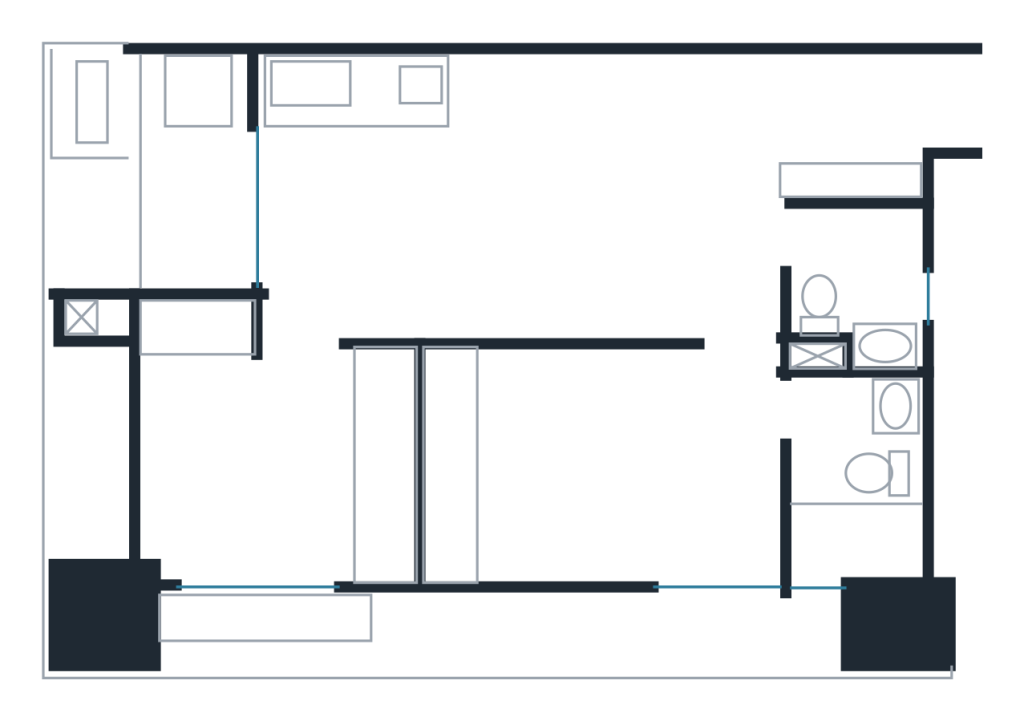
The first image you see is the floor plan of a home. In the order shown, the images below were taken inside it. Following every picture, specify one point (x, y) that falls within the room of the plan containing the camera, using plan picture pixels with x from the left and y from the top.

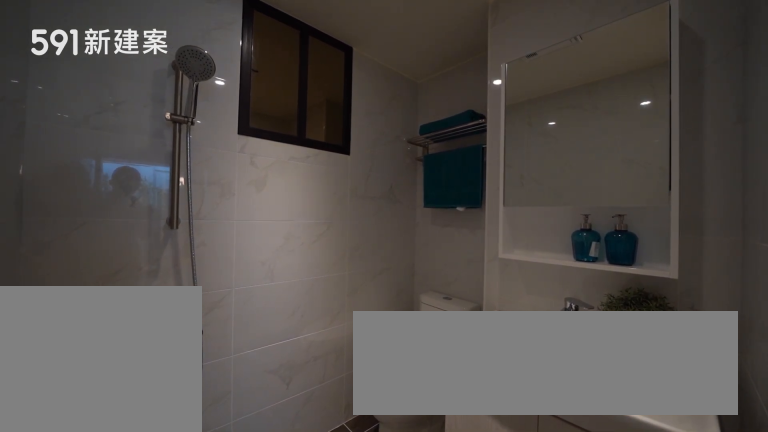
(859, 282)
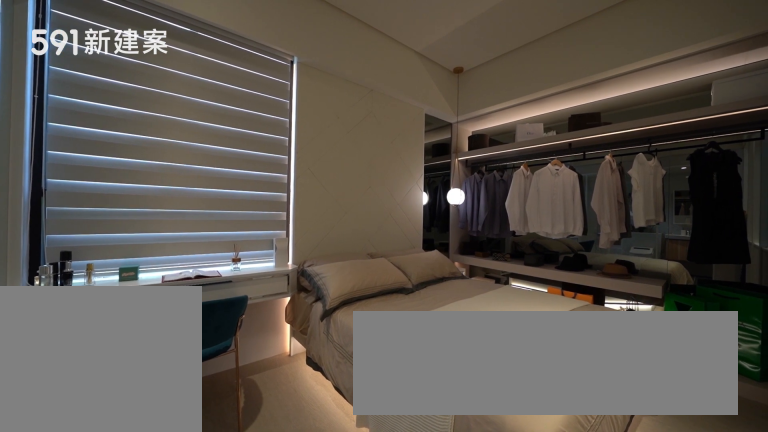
(599, 465)
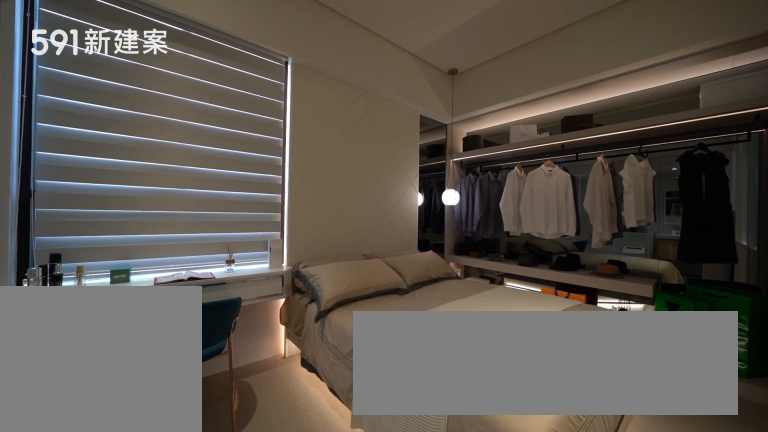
(599, 465)
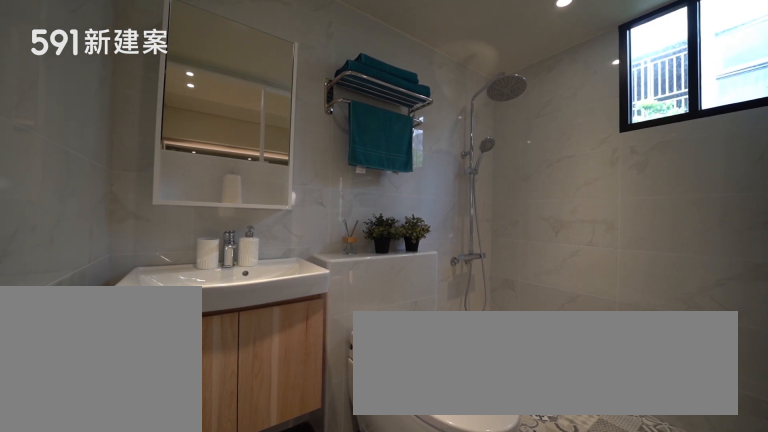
(857, 487)
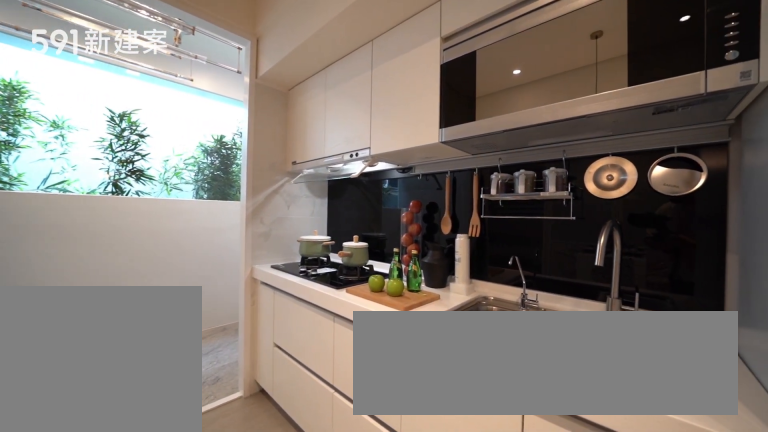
(387, 127)
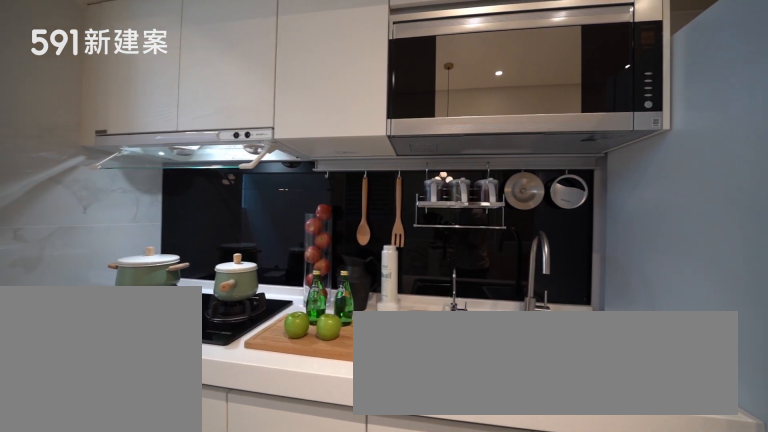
(387, 127)
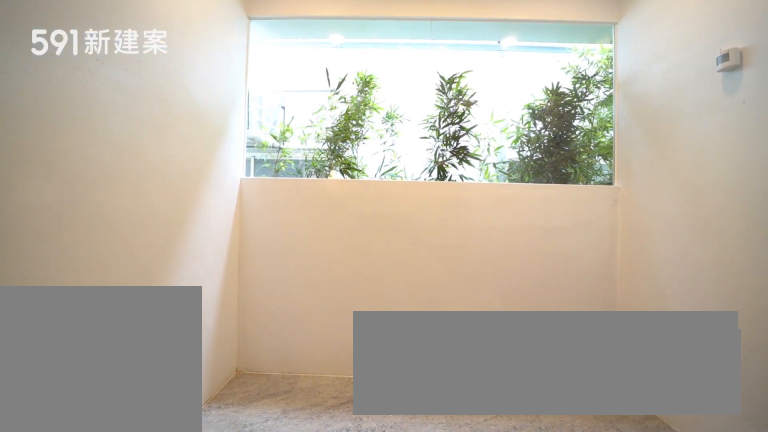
(185, 166)
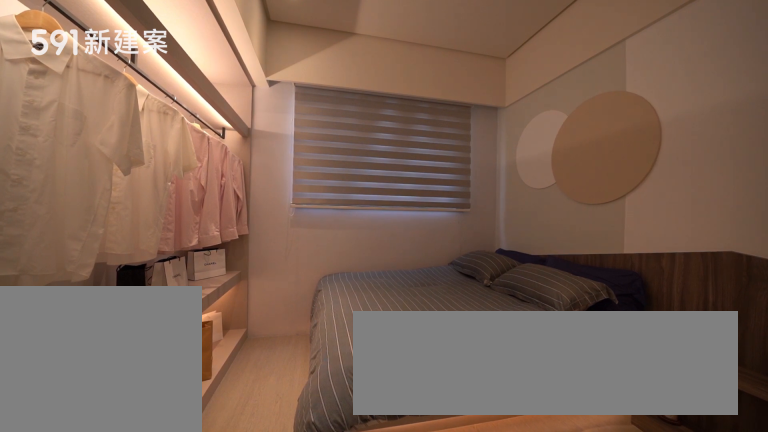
(269, 455)
